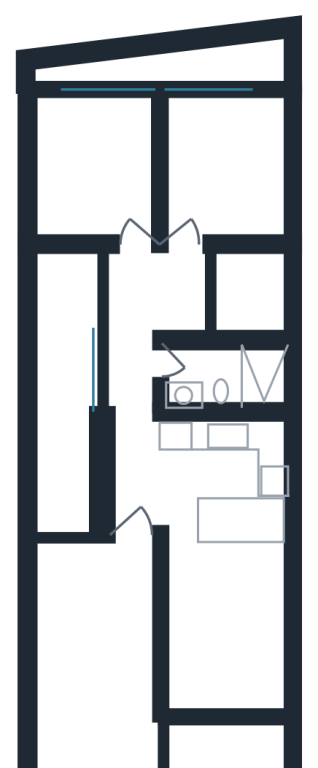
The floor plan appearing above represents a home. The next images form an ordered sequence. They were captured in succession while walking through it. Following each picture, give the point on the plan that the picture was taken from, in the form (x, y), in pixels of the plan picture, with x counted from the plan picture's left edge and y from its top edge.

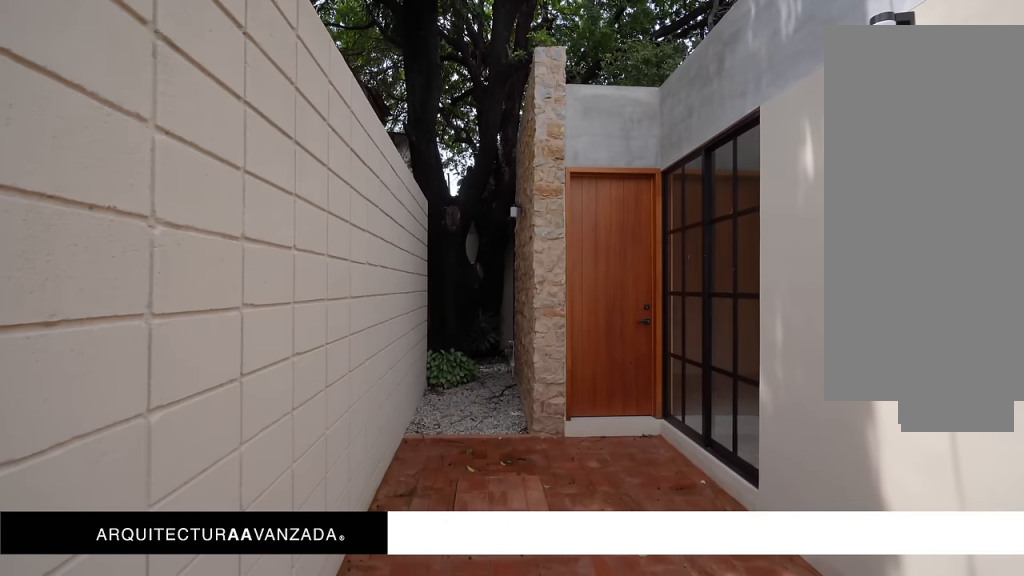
(80, 732)
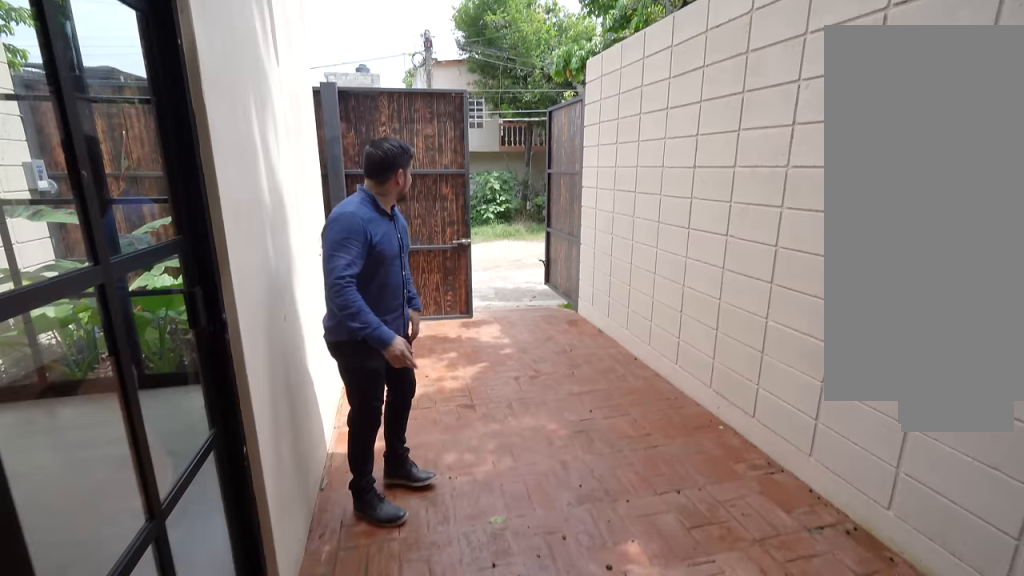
(139, 512)
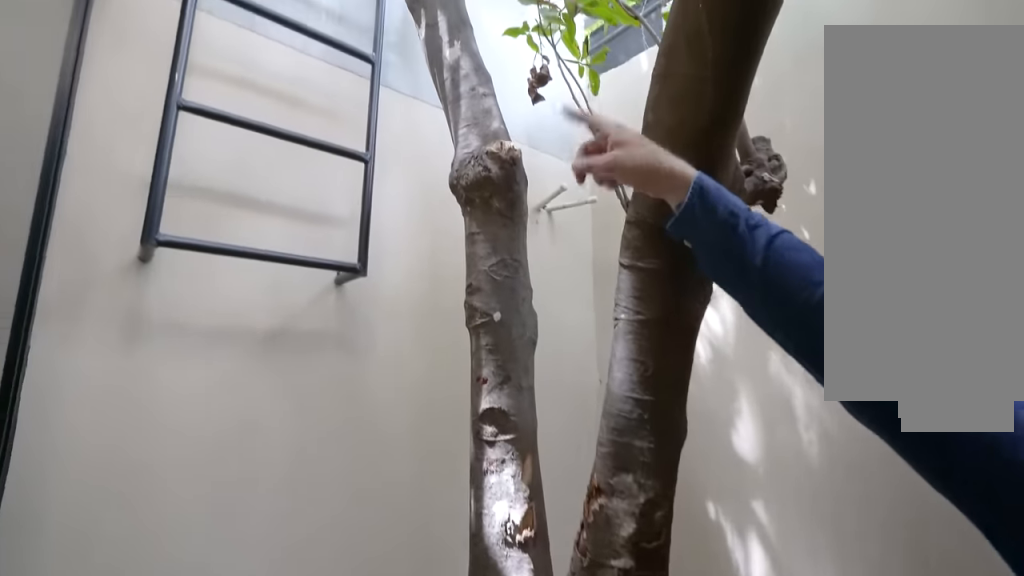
(223, 311)
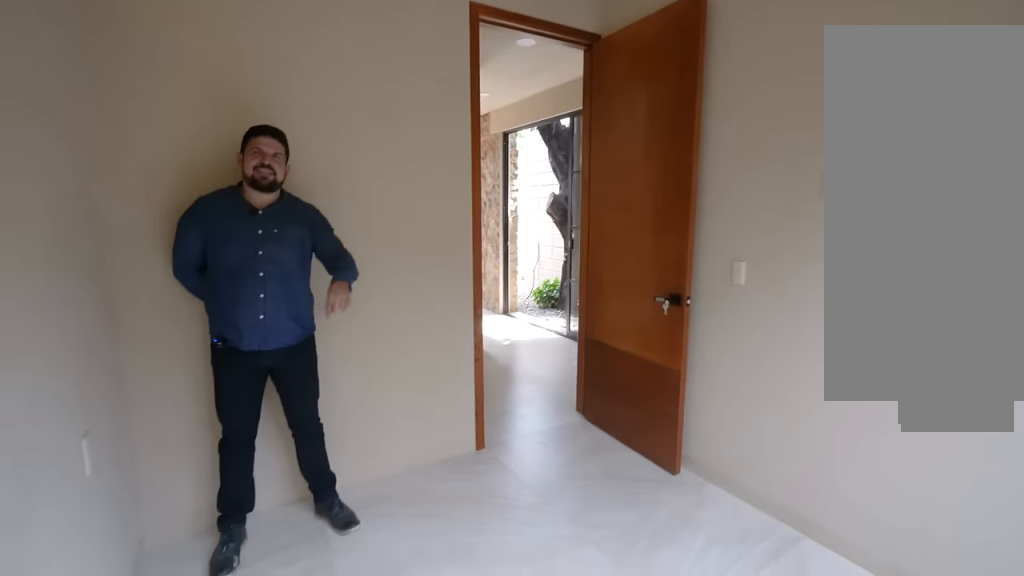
(270, 108)
